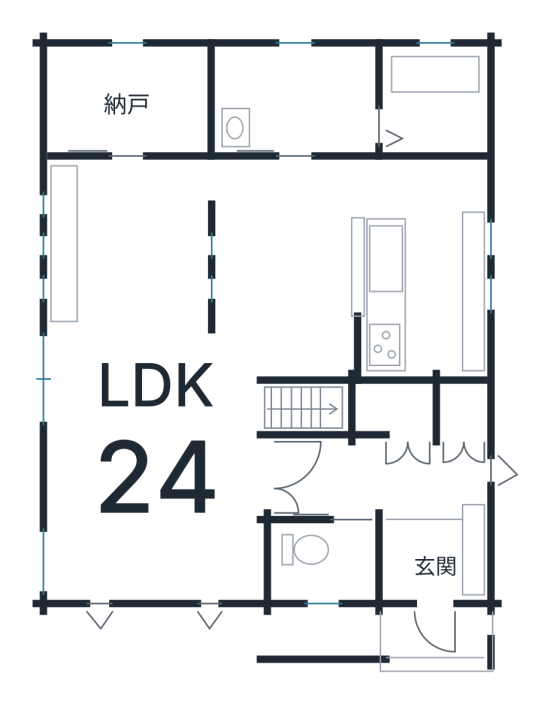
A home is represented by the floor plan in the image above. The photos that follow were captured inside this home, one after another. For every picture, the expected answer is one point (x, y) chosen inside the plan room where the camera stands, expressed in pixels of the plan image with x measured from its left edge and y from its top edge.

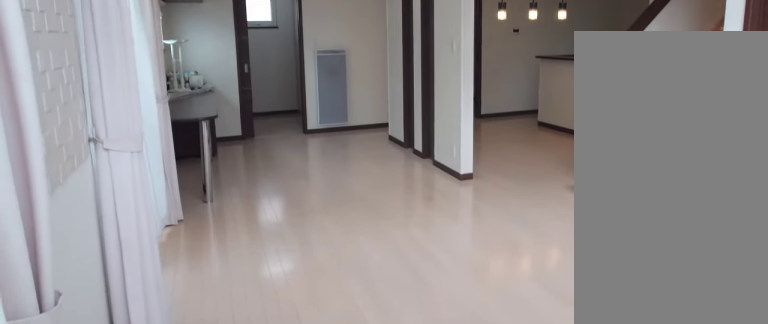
(161, 390)
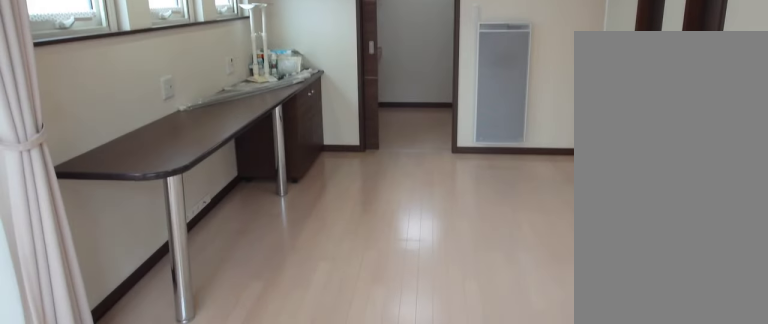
(161, 390)
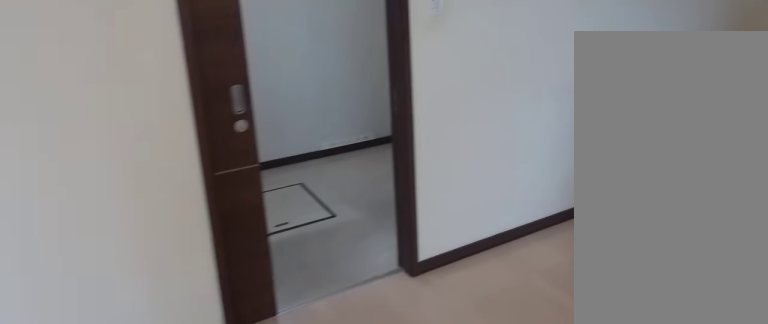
(272, 276)
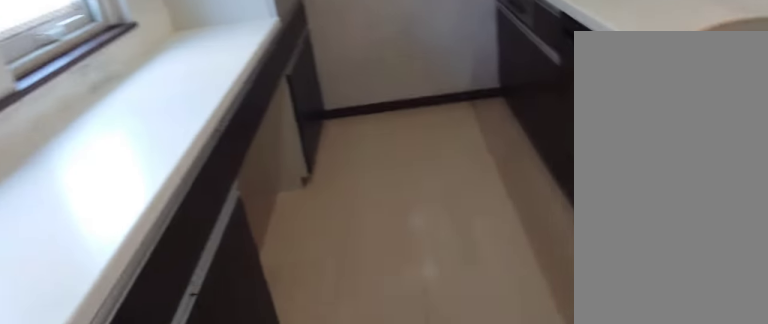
(416, 292)
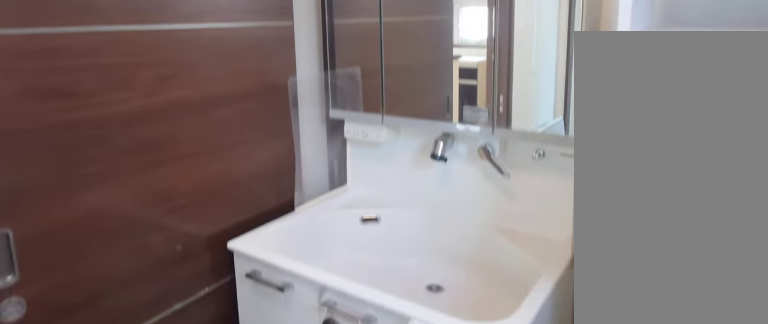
(304, 114)
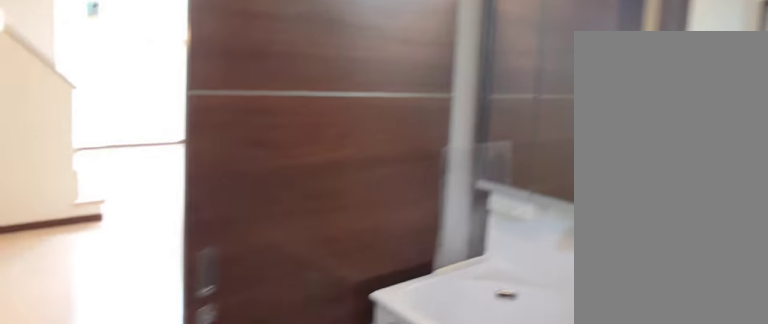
(304, 114)
